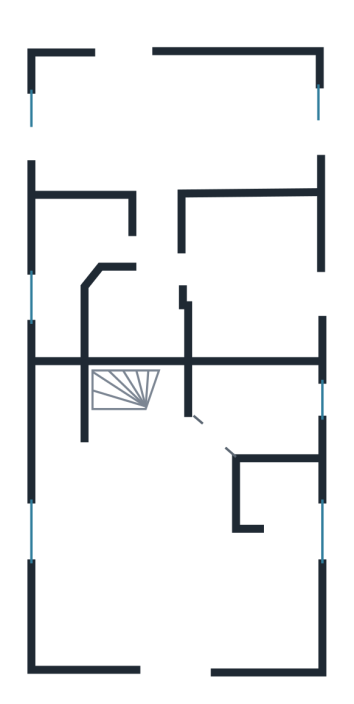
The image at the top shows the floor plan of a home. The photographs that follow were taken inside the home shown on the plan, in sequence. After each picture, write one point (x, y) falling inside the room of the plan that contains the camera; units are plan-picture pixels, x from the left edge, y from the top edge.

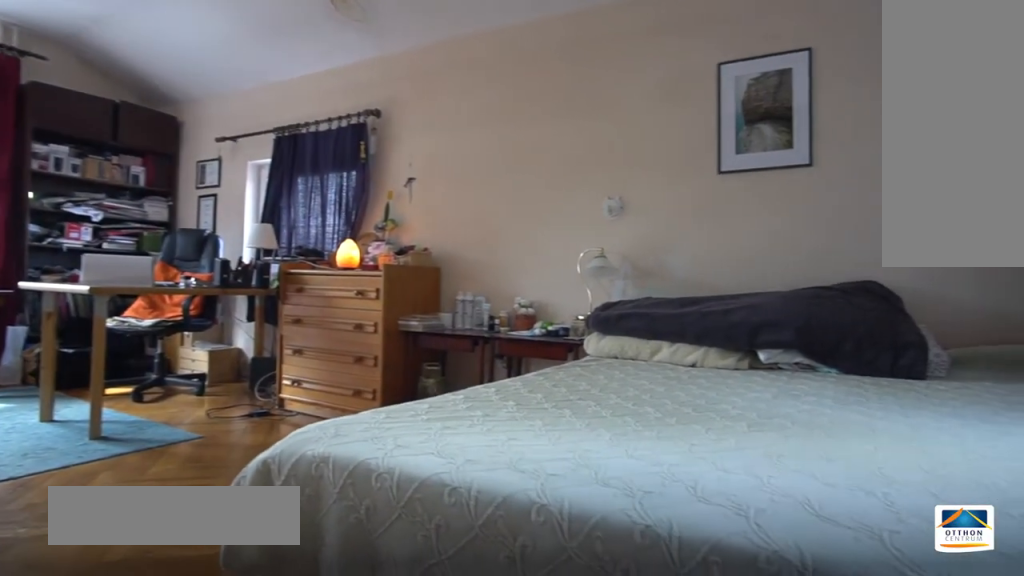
(194, 130)
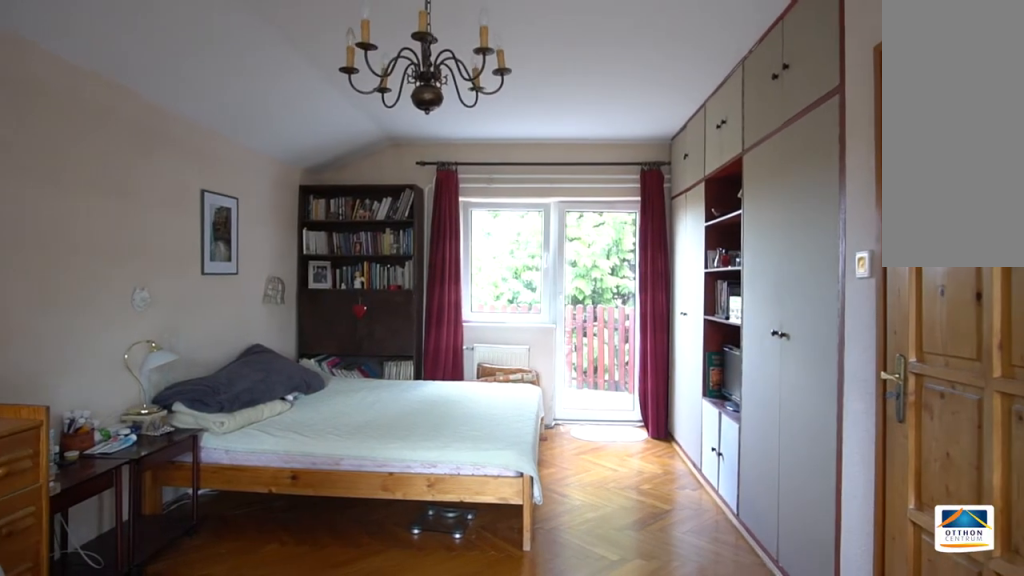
(195, 130)
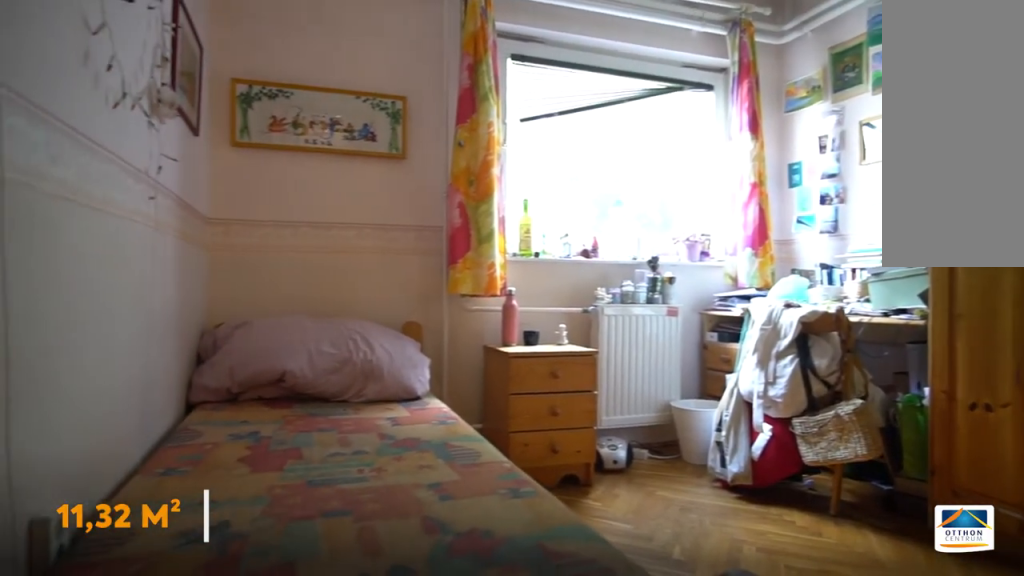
(252, 270)
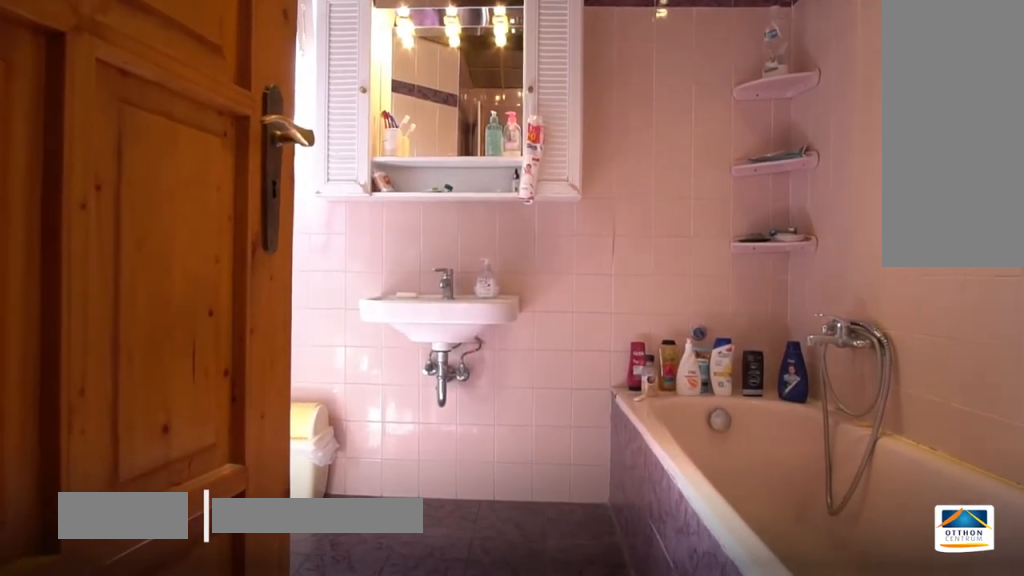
(70, 240)
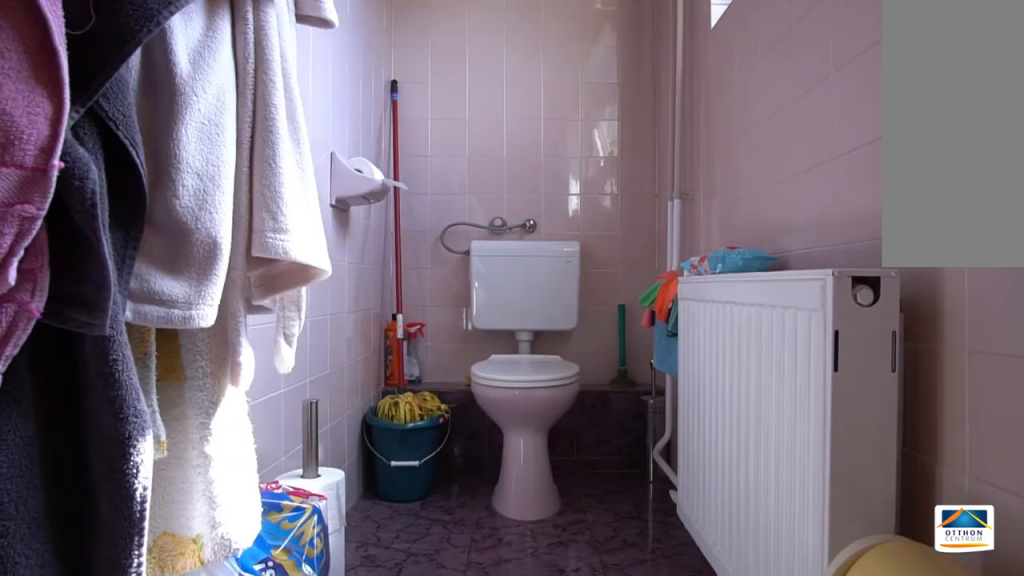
(72, 242)
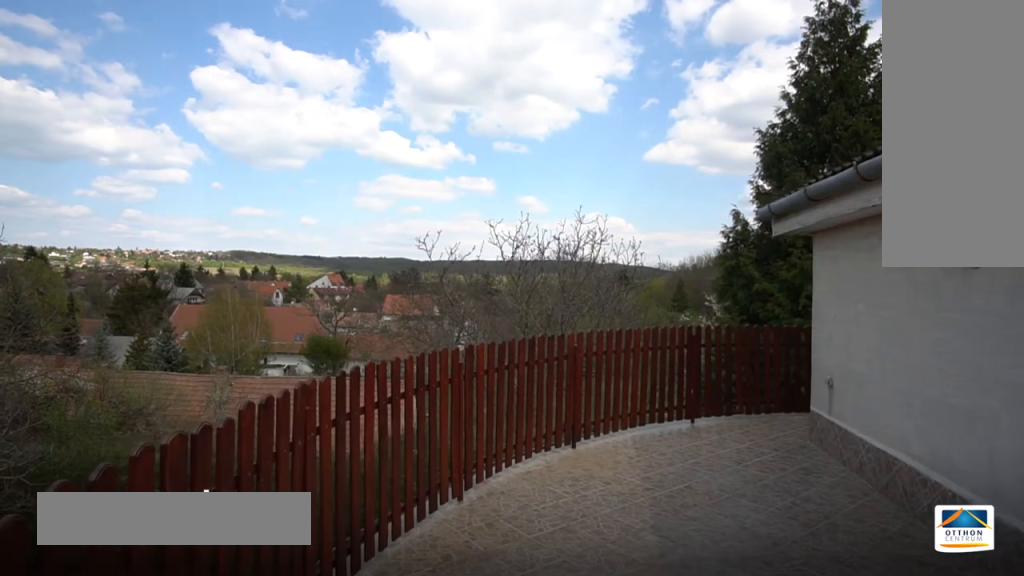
(187, 27)
